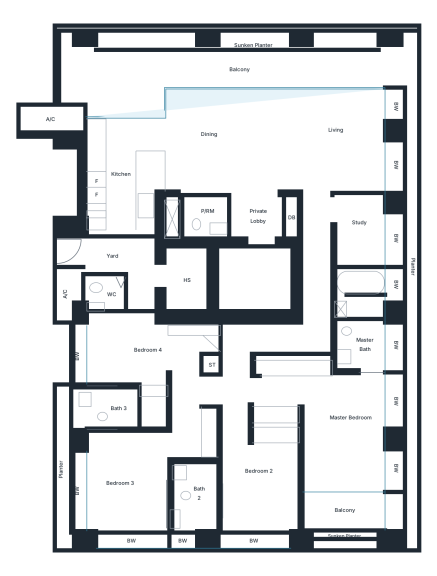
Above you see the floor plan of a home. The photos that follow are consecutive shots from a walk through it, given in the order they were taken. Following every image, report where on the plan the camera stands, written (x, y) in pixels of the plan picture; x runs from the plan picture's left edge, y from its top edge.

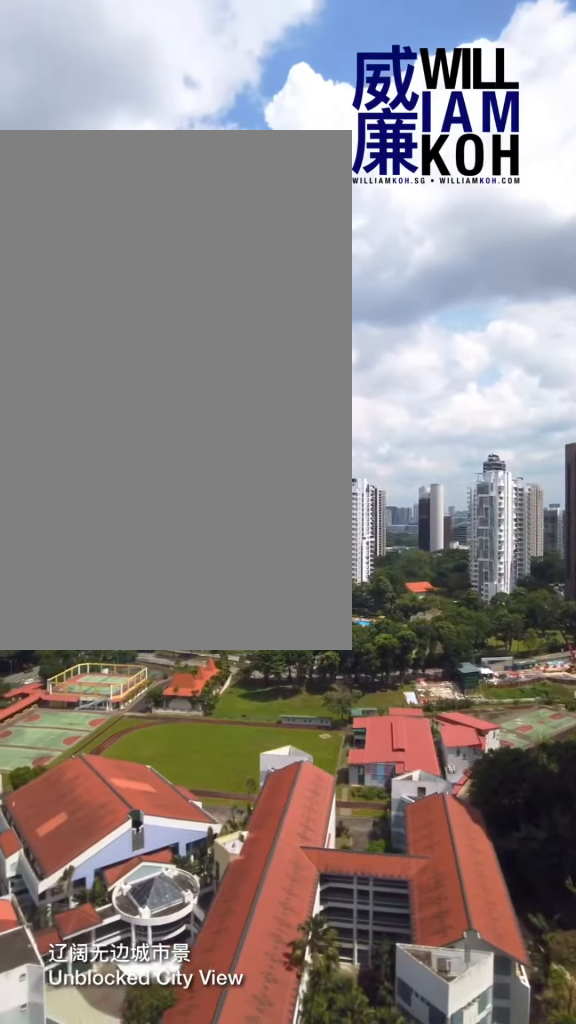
(152, 54)
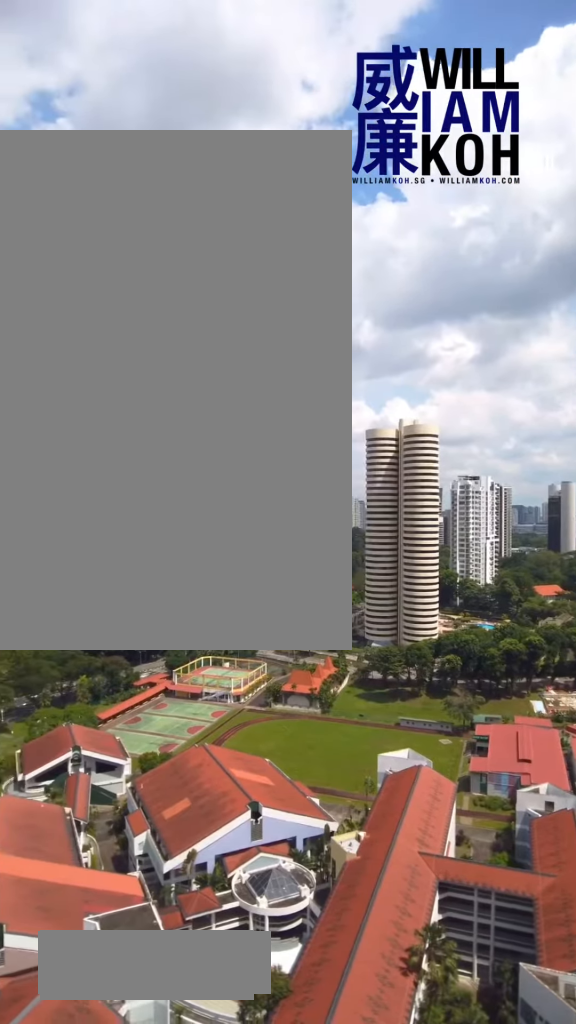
(152, 54)
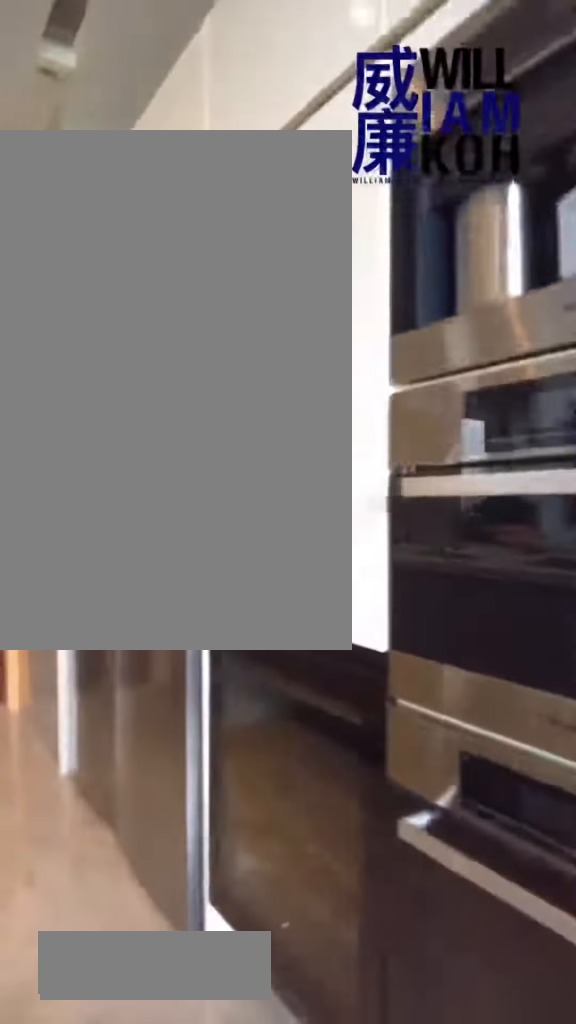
(137, 132)
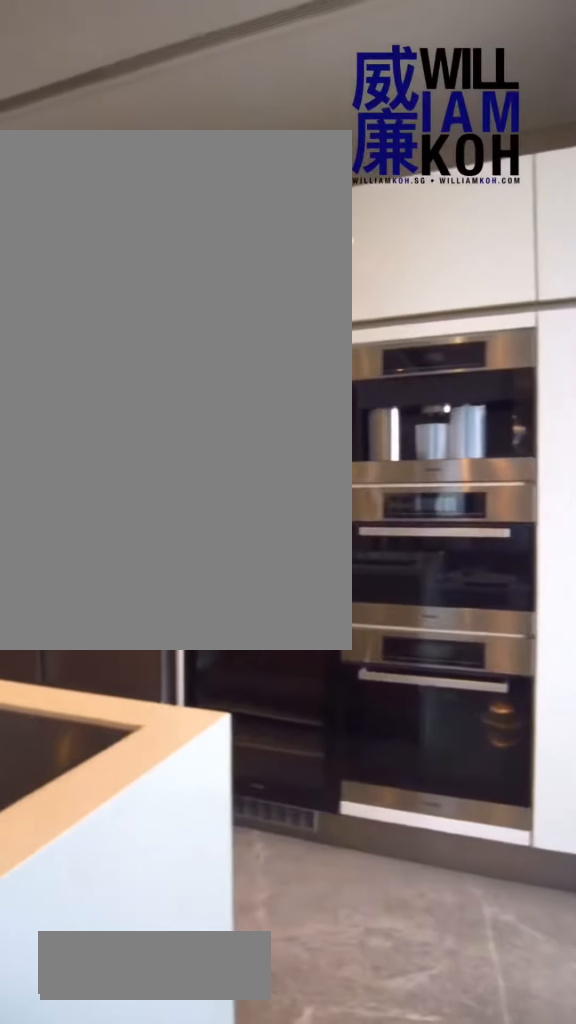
(153, 135)
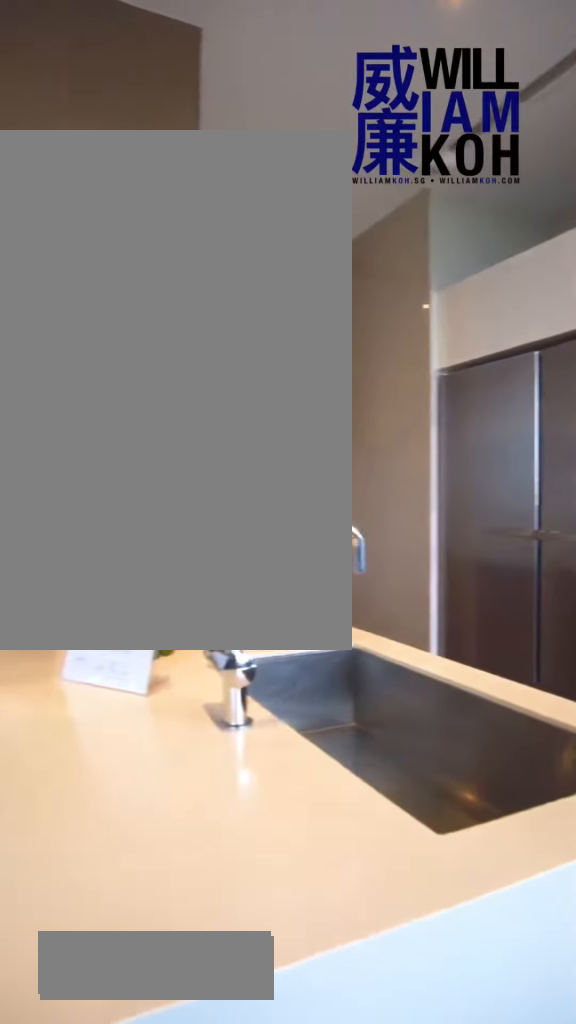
(153, 135)
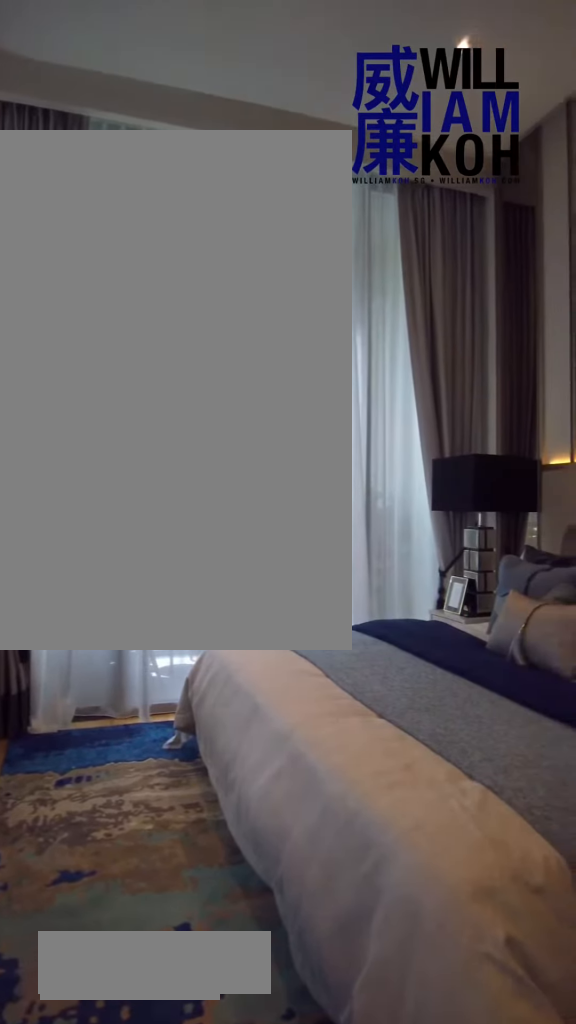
(375, 391)
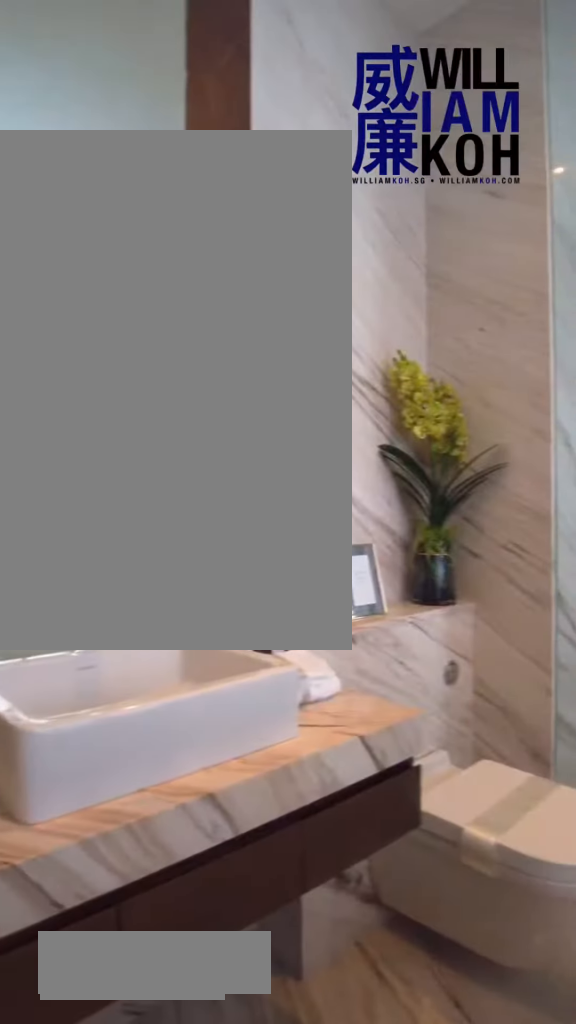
(368, 346)
